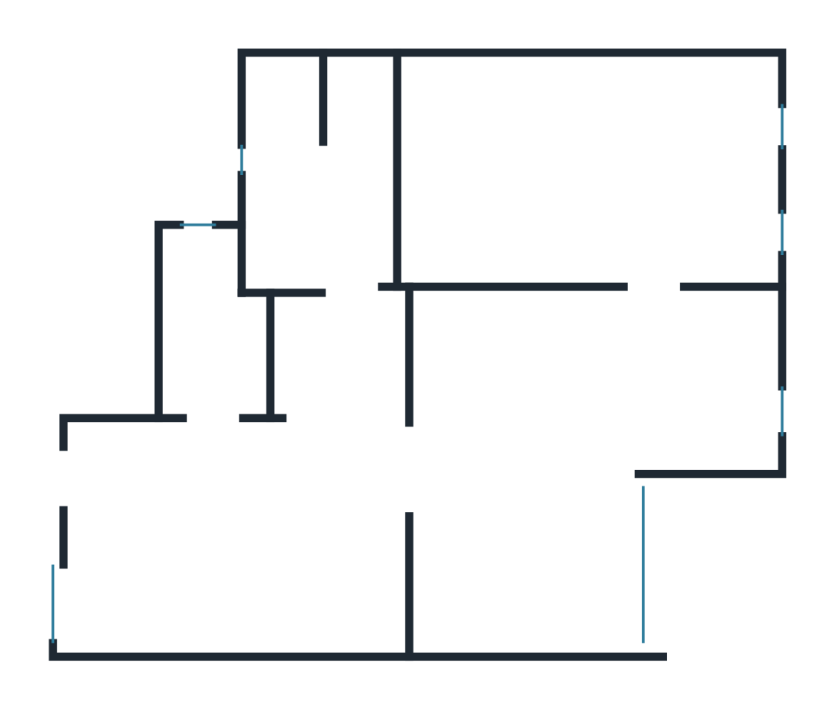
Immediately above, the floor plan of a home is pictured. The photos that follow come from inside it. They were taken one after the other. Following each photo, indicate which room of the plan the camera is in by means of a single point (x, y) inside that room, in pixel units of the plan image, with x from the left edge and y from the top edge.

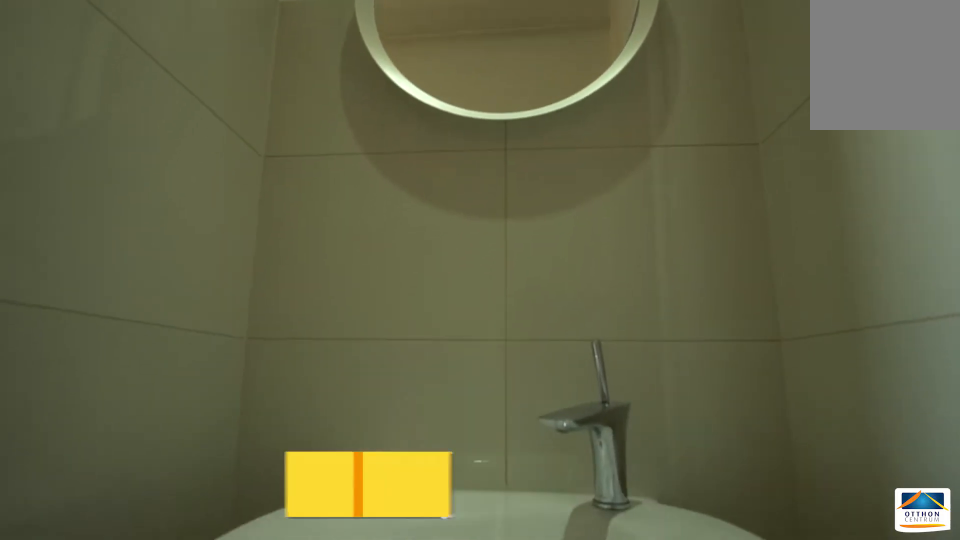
(214, 341)
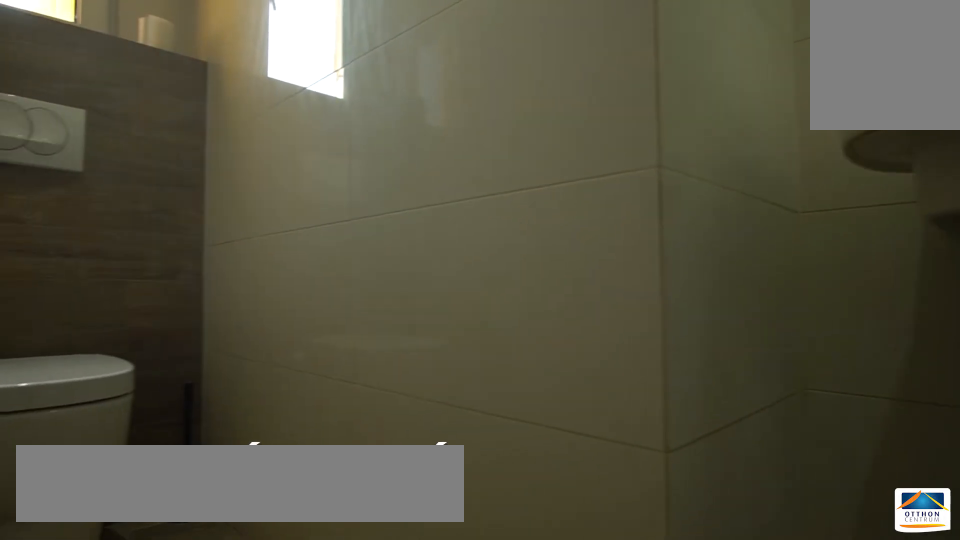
(214, 341)
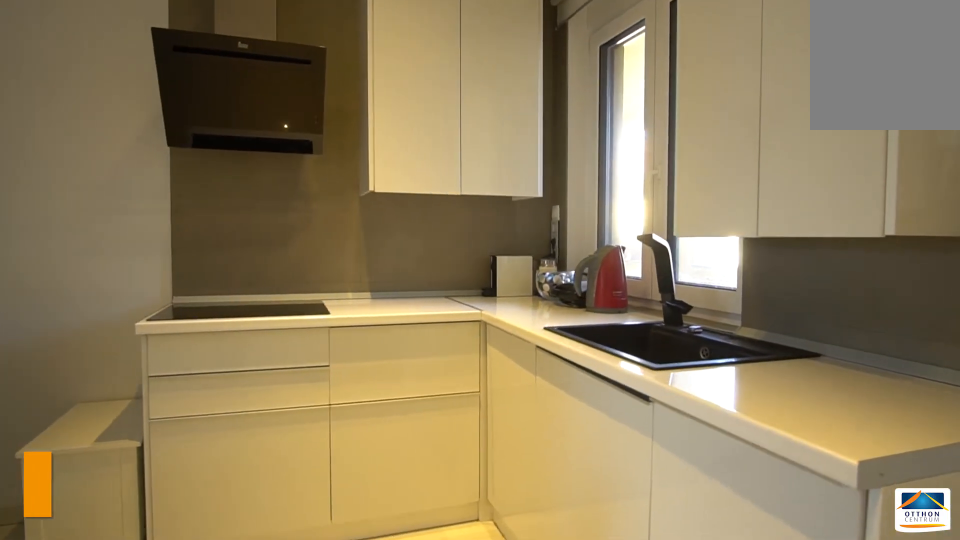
(243, 546)
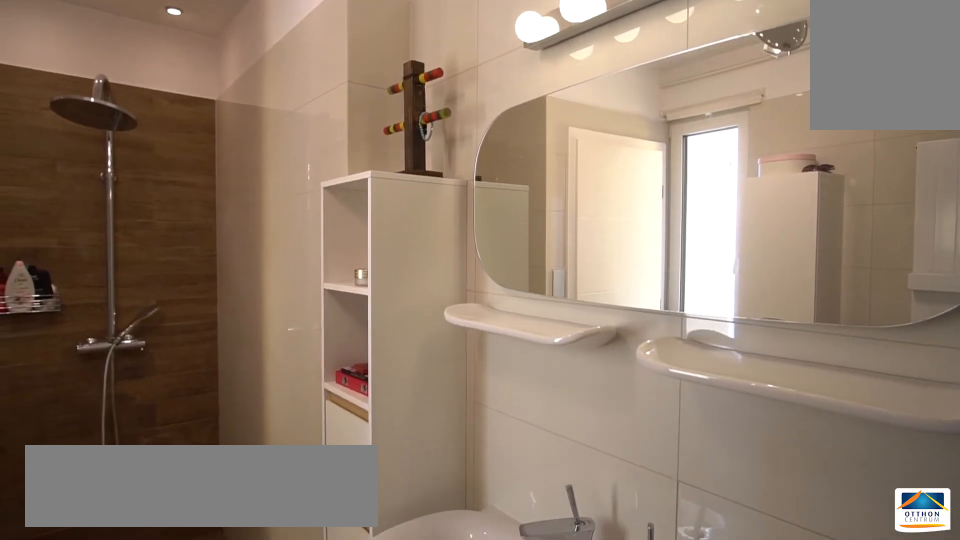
(322, 212)
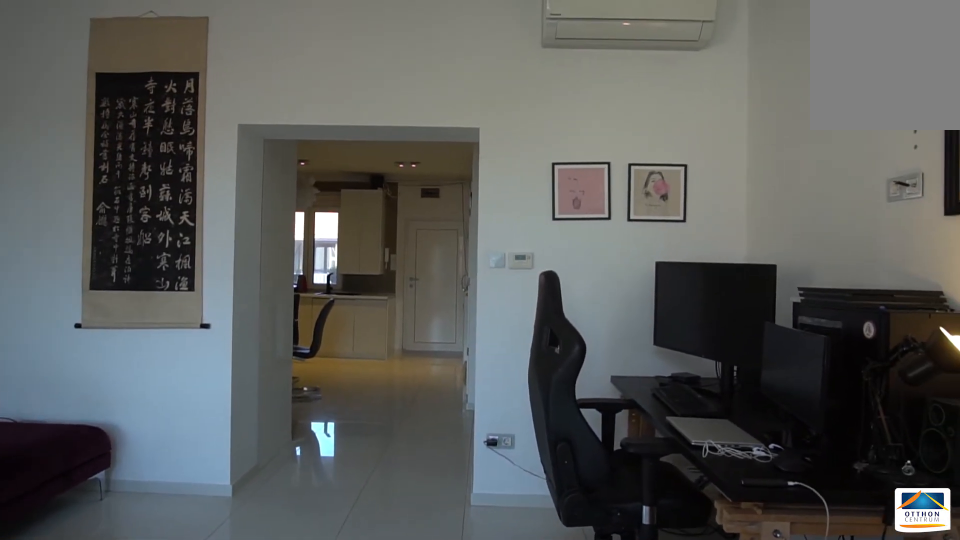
(581, 459)
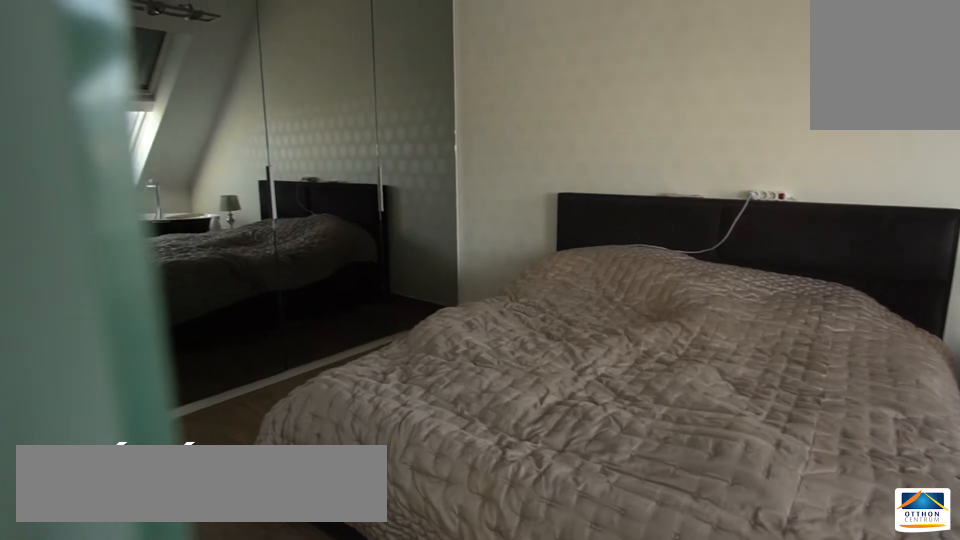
(592, 175)
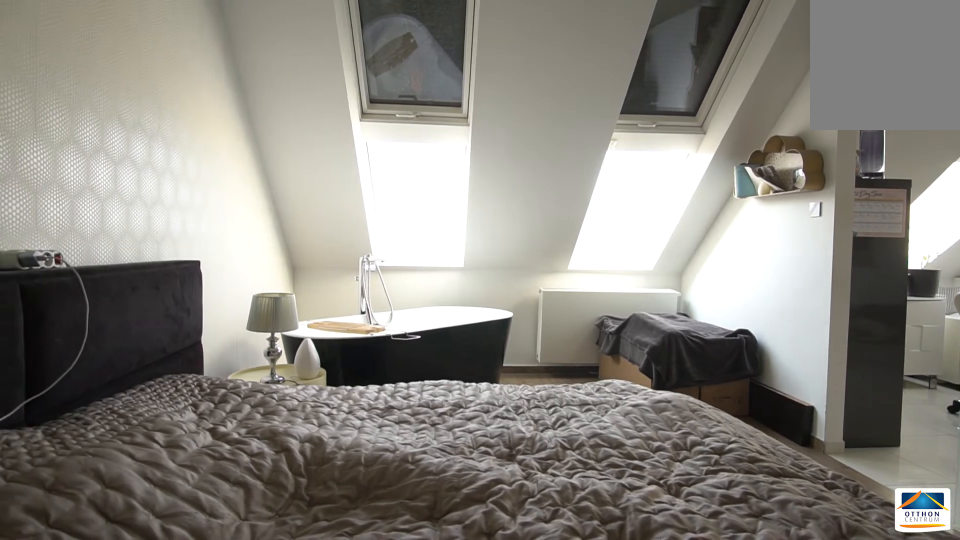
(593, 174)
